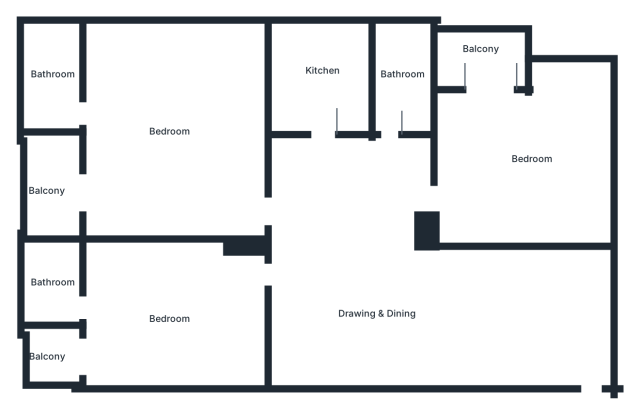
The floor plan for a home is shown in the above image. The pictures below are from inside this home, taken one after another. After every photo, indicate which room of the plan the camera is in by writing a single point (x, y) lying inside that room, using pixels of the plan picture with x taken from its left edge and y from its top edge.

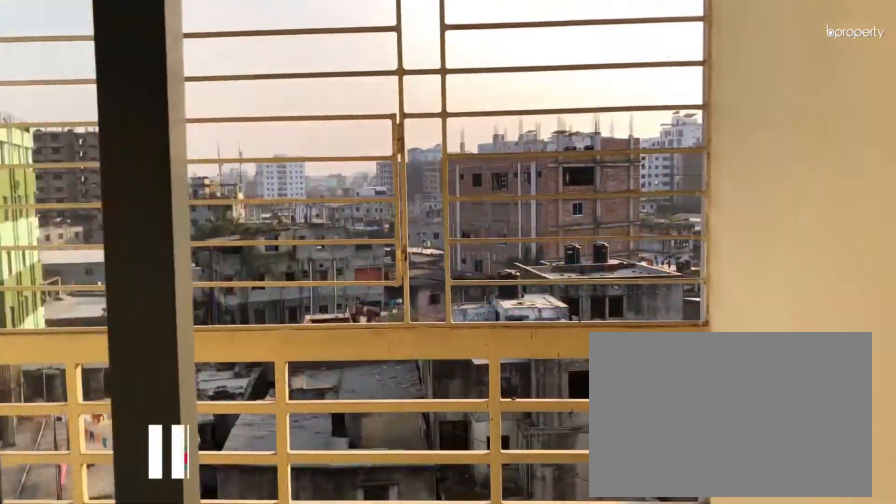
(54, 189)
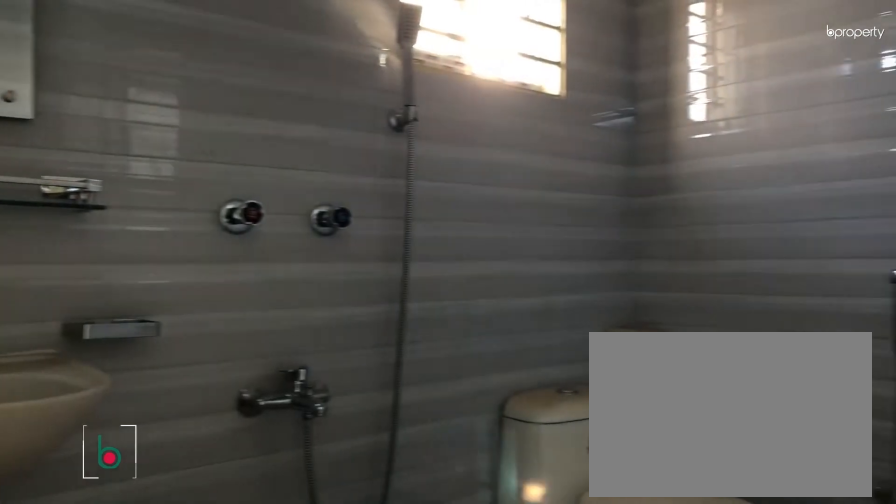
(51, 76)
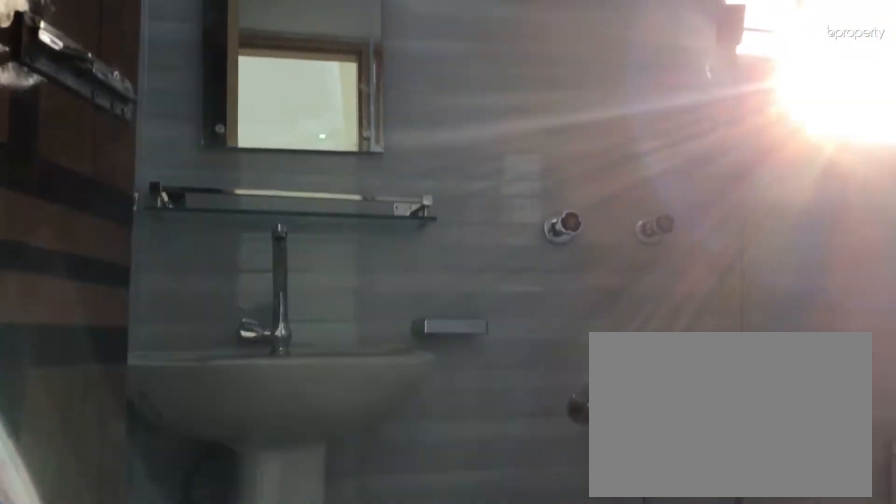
(51, 76)
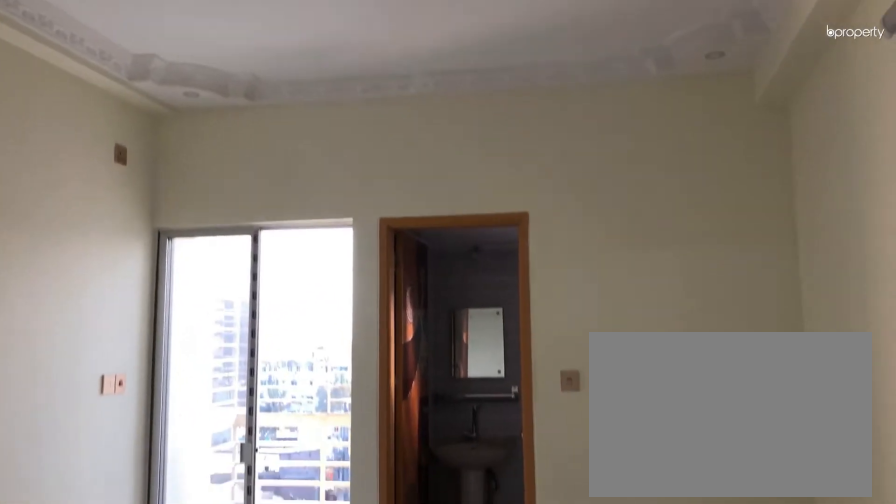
(167, 319)
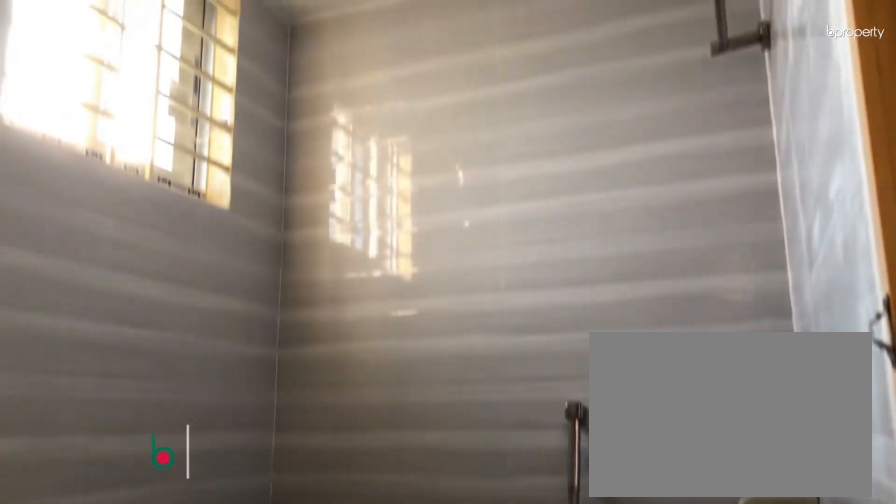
(53, 287)
